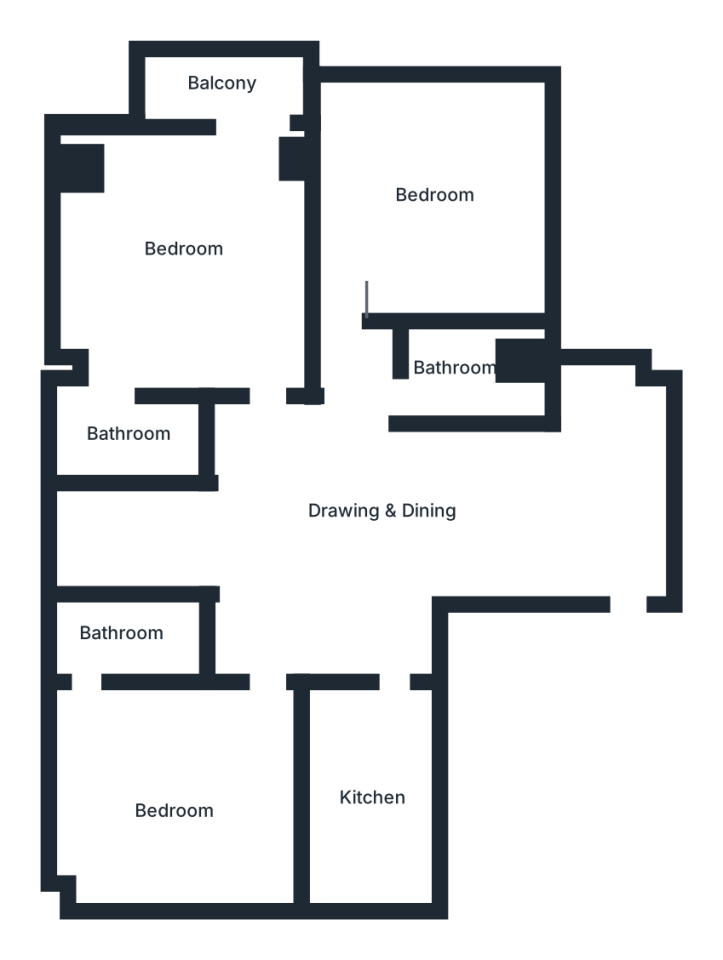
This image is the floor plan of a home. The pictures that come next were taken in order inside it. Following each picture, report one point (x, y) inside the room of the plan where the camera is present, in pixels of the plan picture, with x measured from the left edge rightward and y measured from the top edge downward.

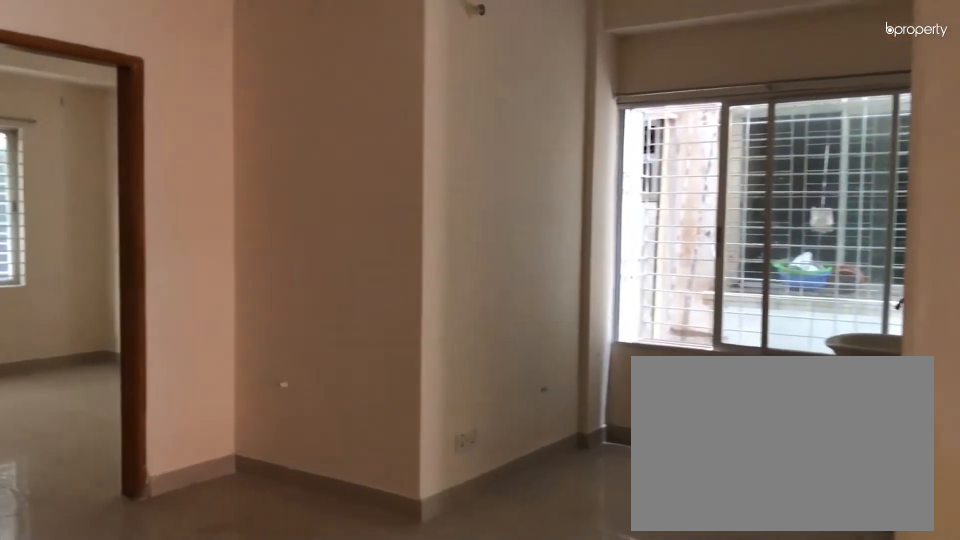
(340, 499)
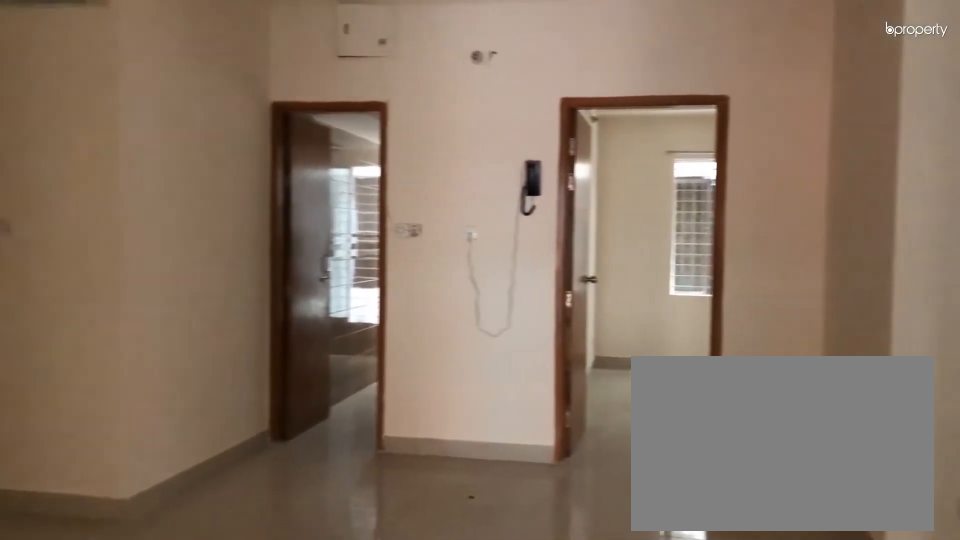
(340, 499)
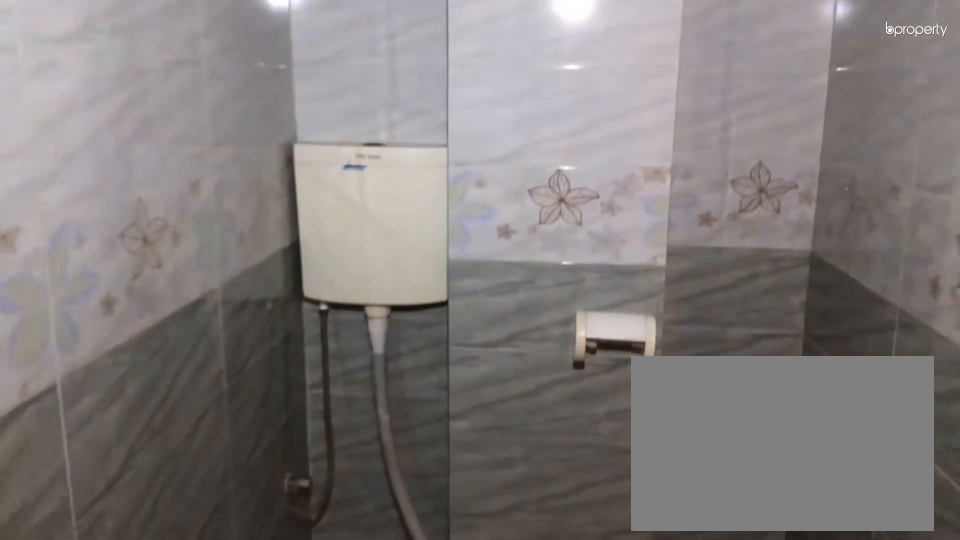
(475, 377)
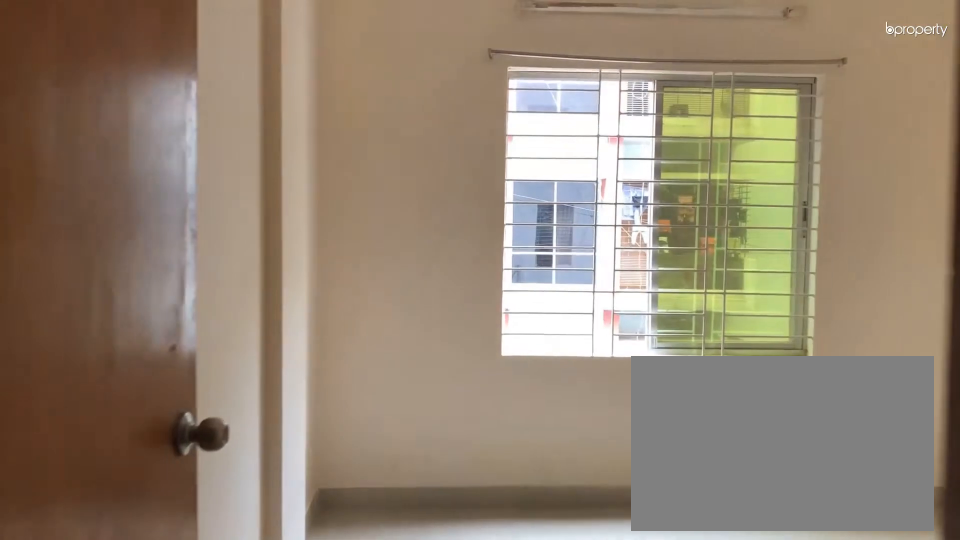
(418, 191)
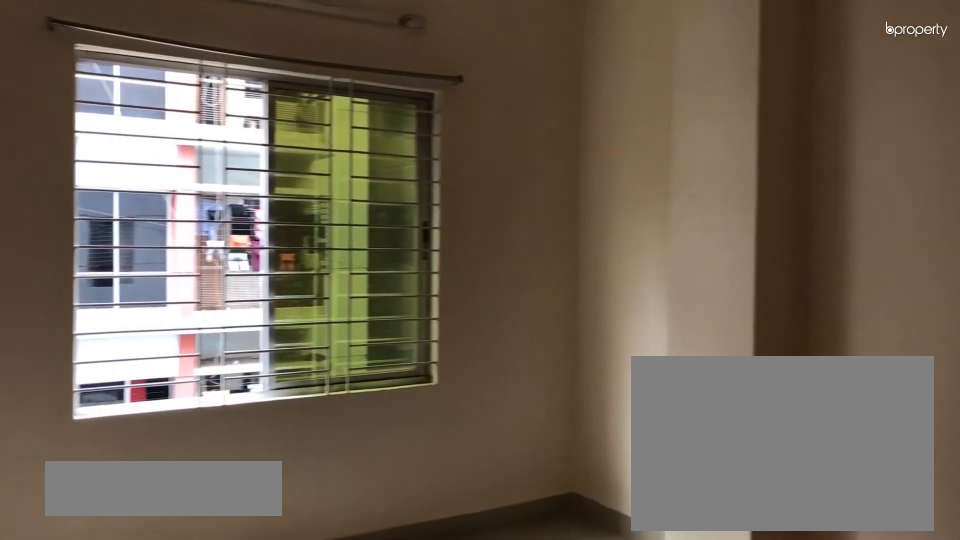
(418, 191)
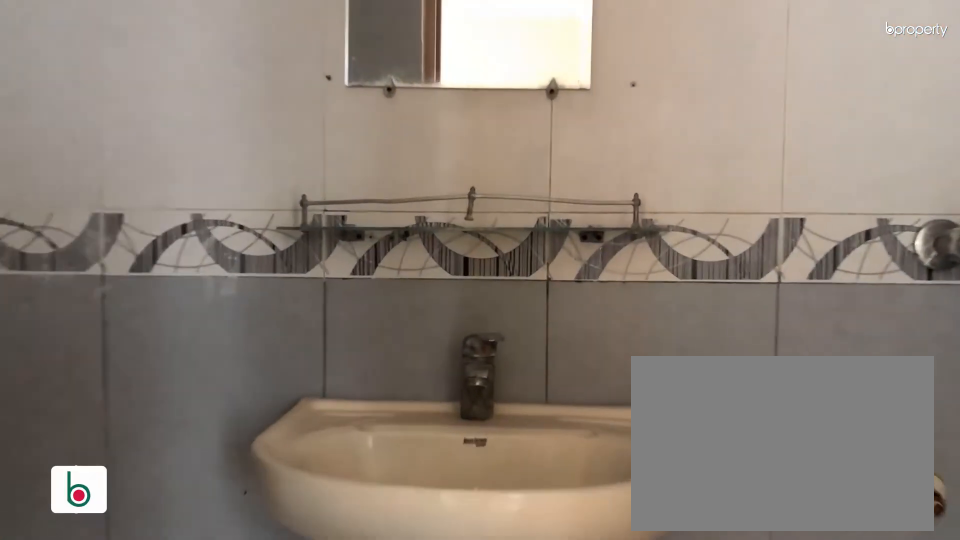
(109, 443)
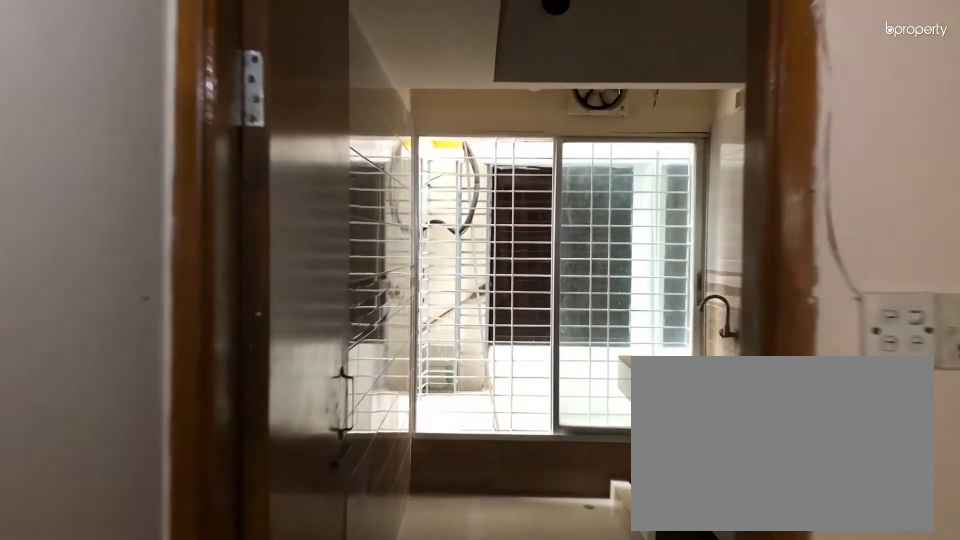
(394, 638)
